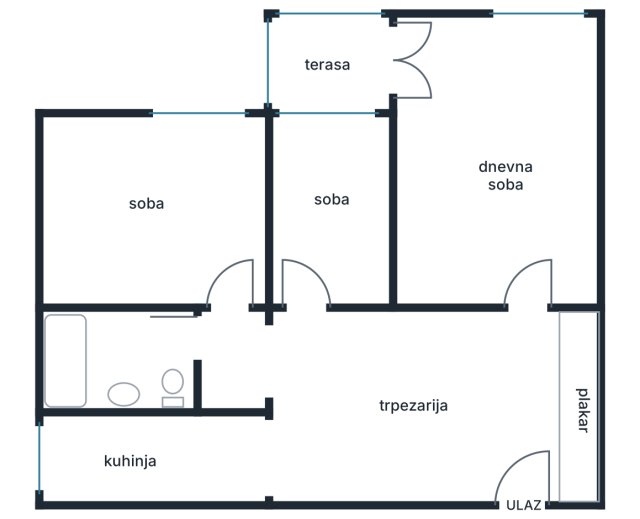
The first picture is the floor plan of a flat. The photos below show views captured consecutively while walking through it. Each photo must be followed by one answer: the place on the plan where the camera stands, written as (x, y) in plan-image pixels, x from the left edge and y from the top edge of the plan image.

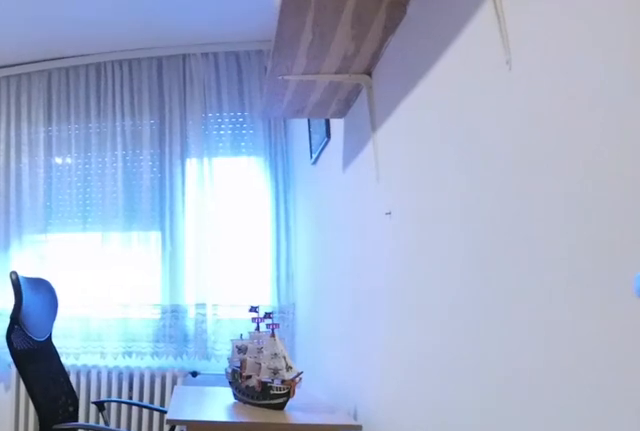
(237, 329)
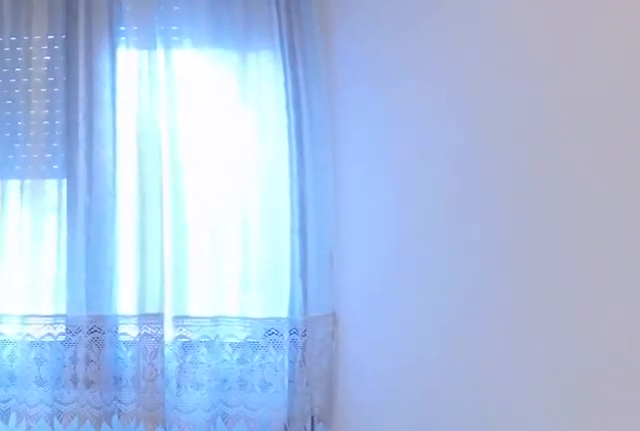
(239, 233)
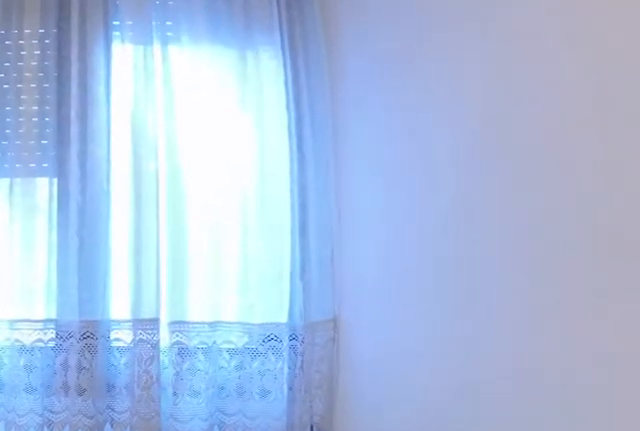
(239, 228)
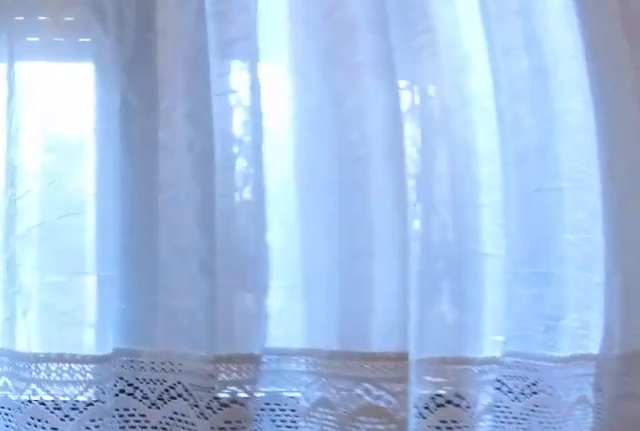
(238, 160)
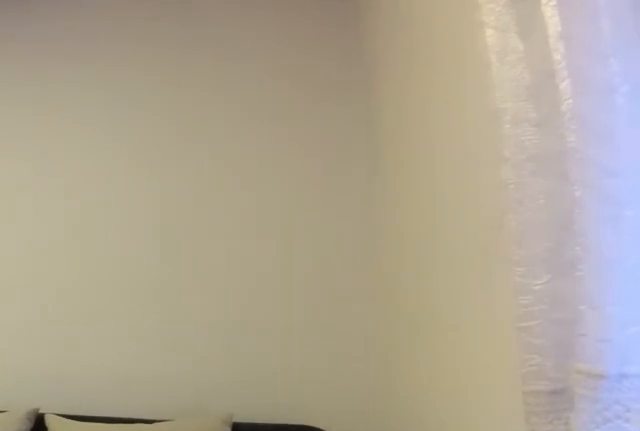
(210, 133)
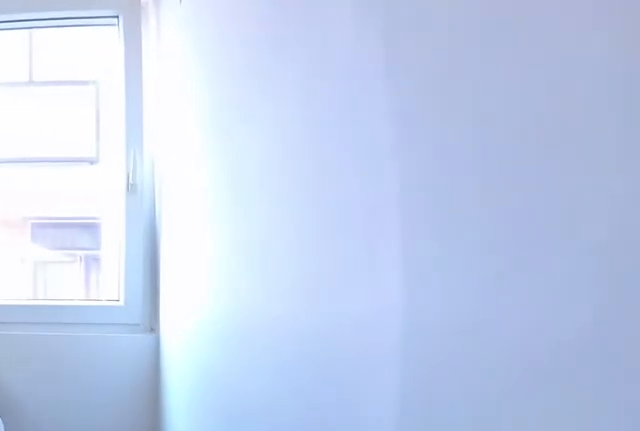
(194, 456)
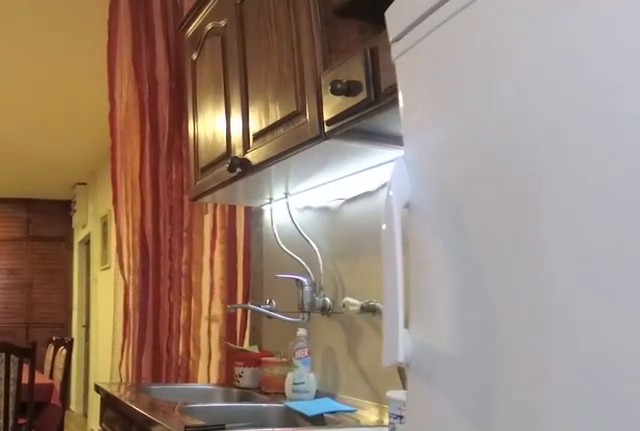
(140, 454)
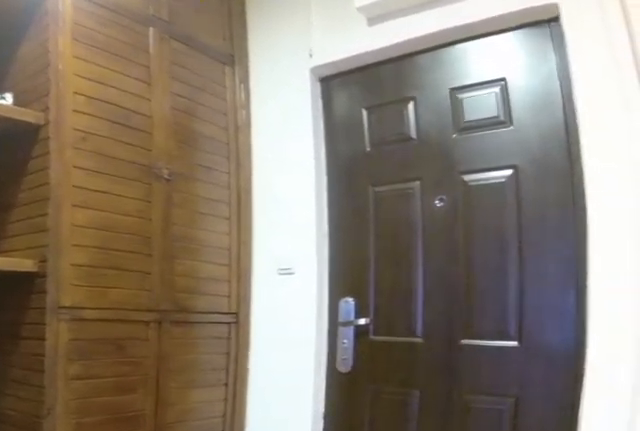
(455, 416)
